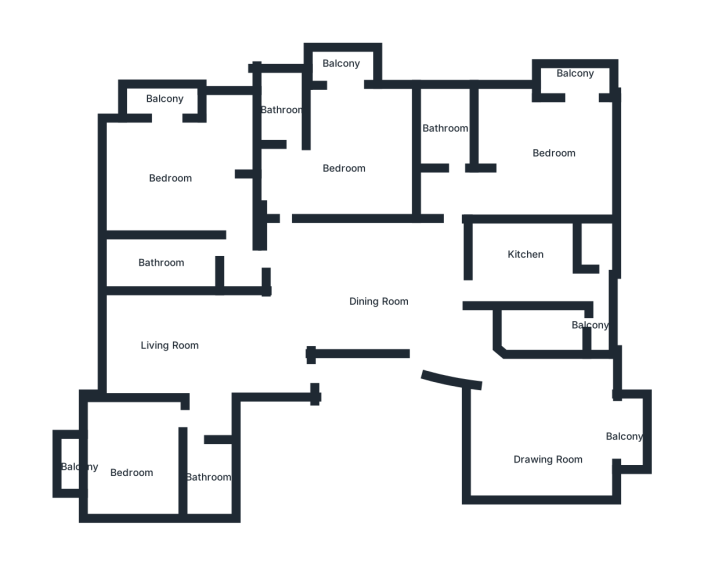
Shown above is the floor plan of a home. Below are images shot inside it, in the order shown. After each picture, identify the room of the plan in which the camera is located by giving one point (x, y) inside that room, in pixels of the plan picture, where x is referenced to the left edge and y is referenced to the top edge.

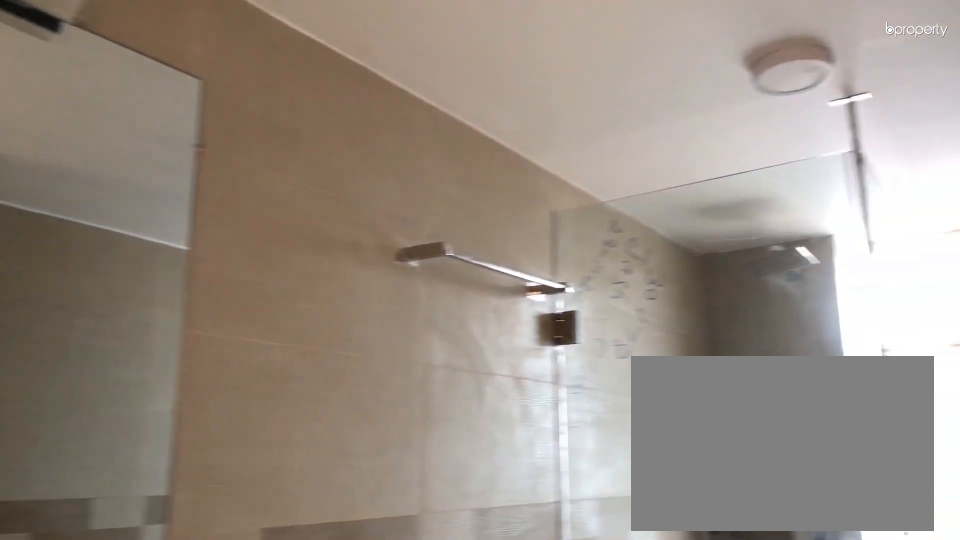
(168, 259)
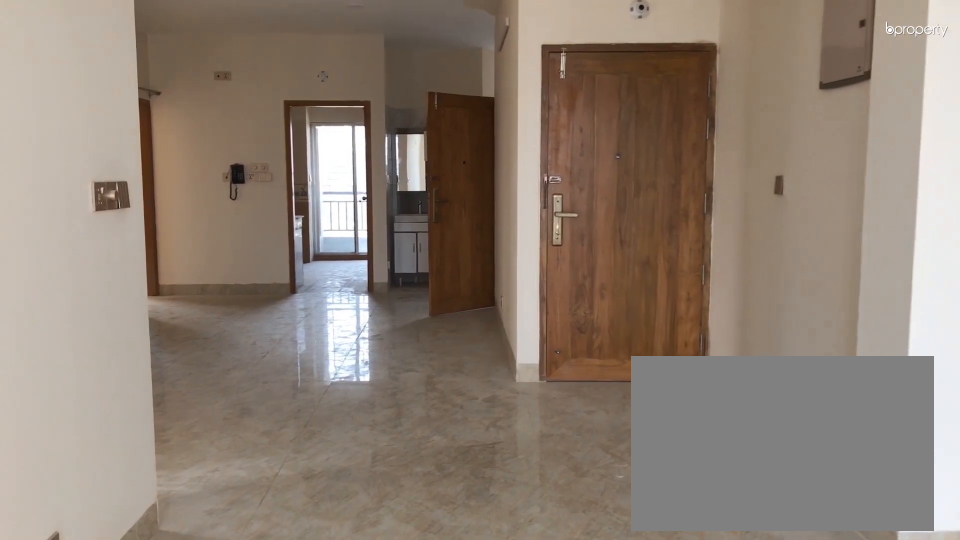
(201, 346)
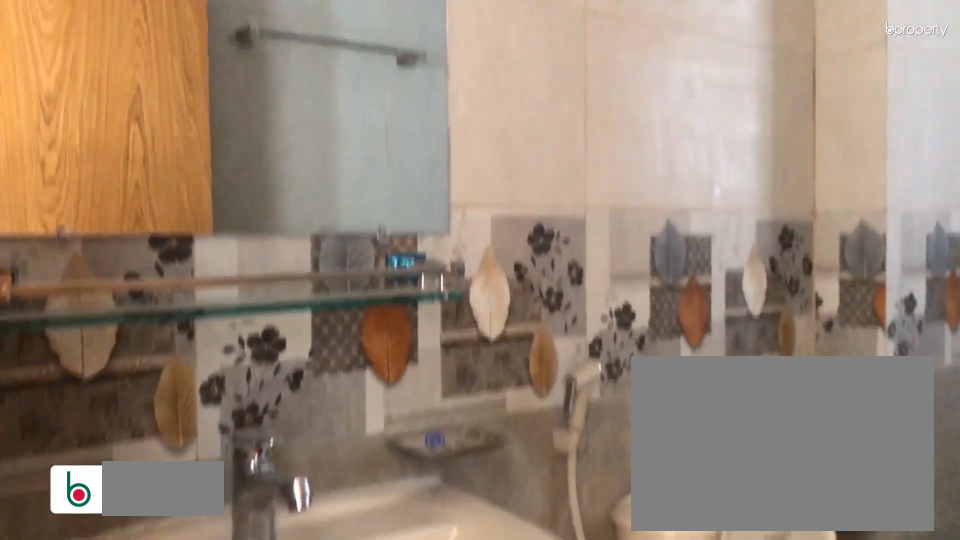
(200, 469)
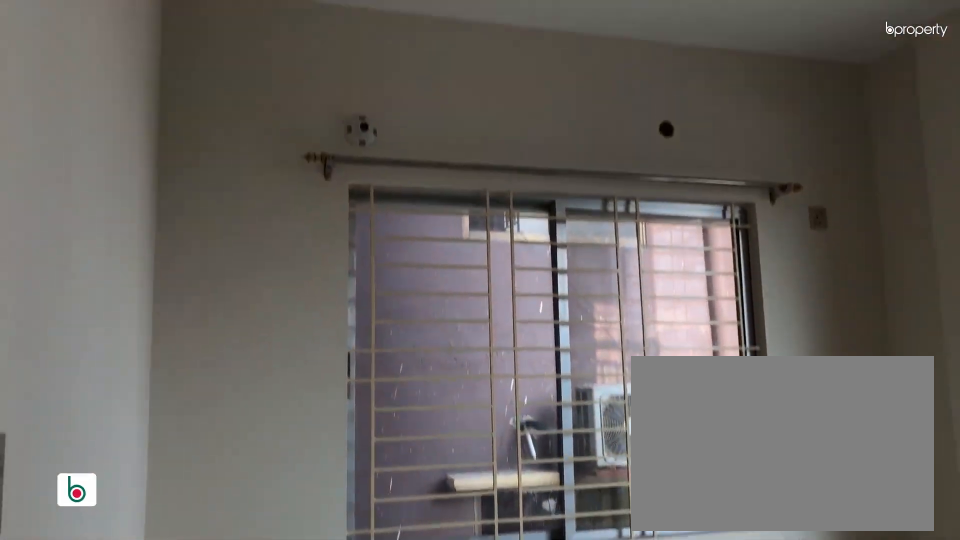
(130, 461)
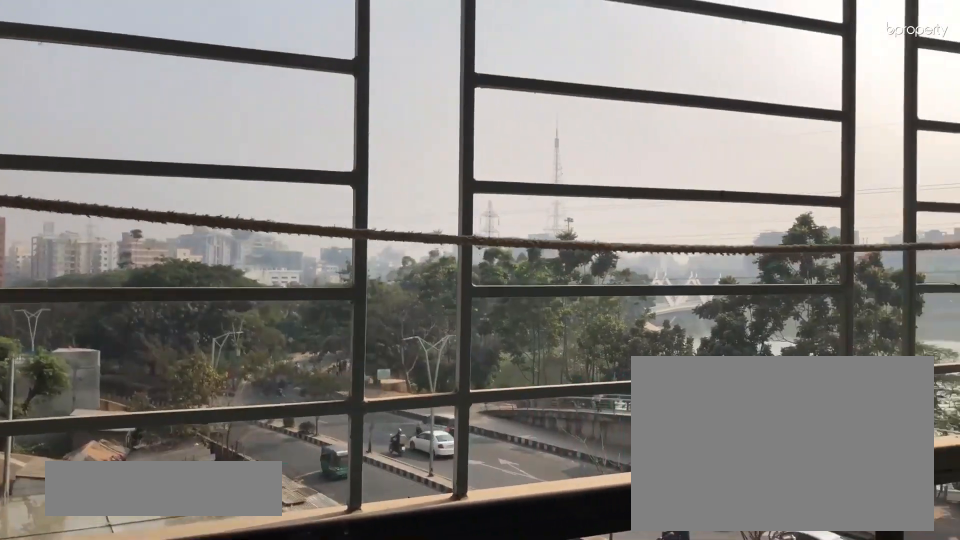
(73, 465)
